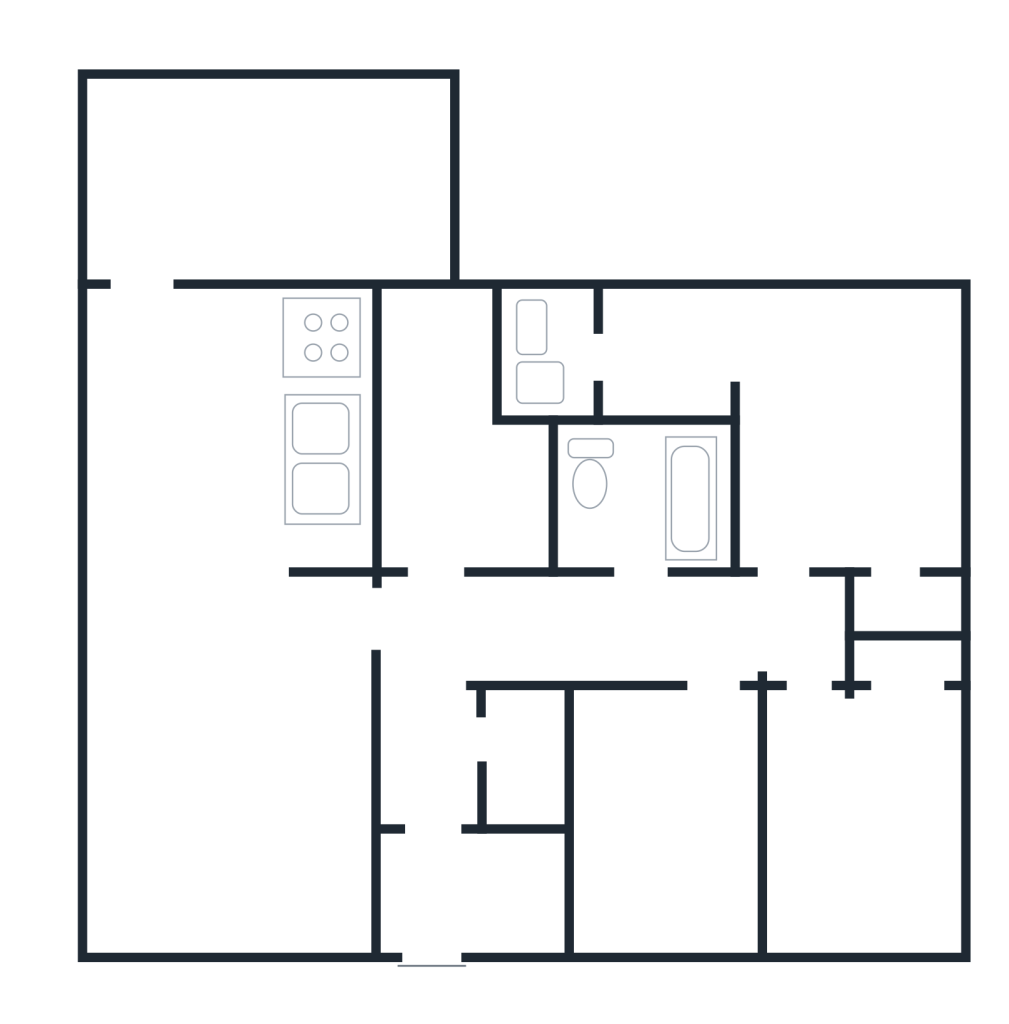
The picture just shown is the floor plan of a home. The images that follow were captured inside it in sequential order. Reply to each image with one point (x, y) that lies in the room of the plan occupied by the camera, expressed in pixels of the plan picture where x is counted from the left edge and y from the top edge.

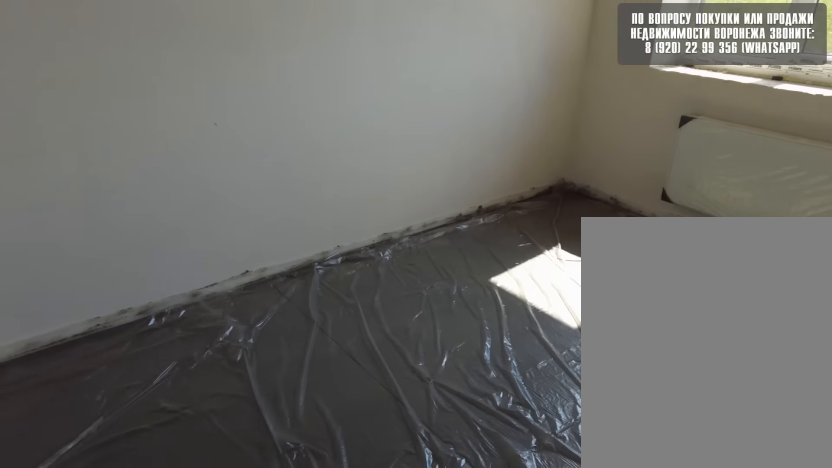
(836, 771)
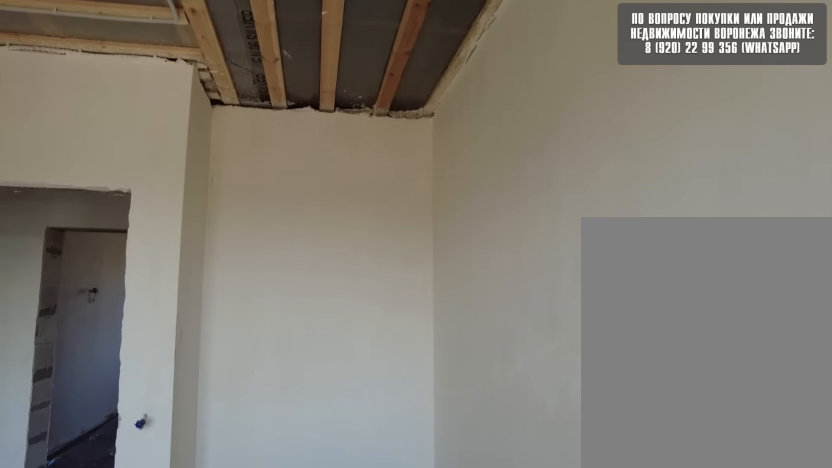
(837, 809)
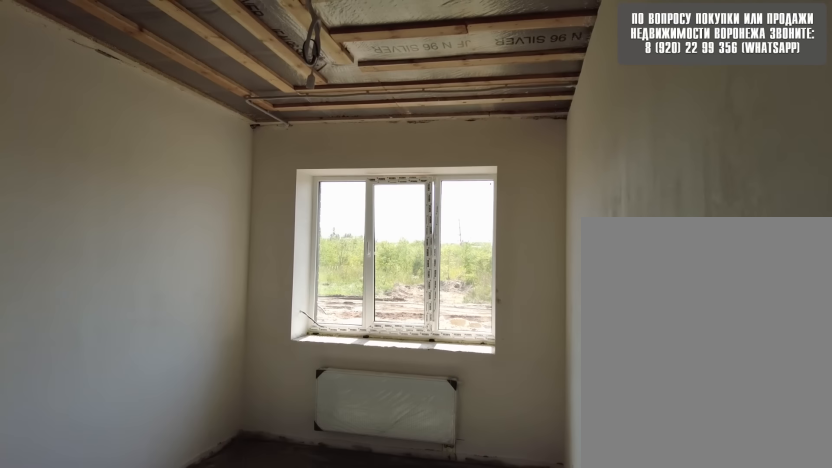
(837, 811)
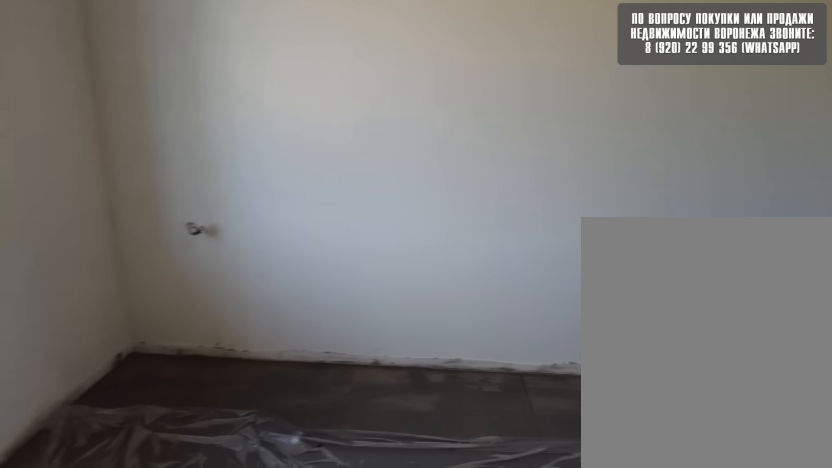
(832, 556)
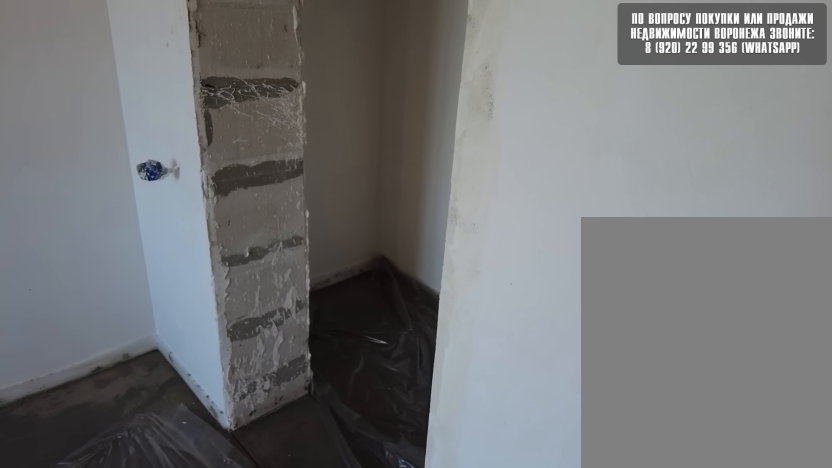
(830, 552)
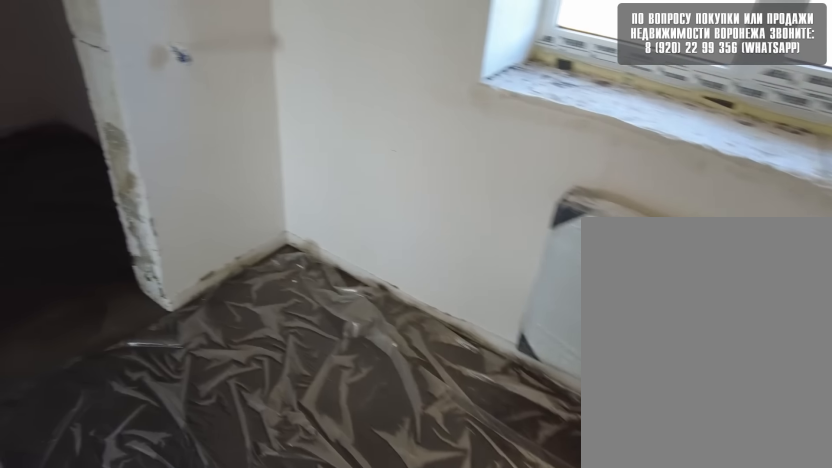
(824, 537)
